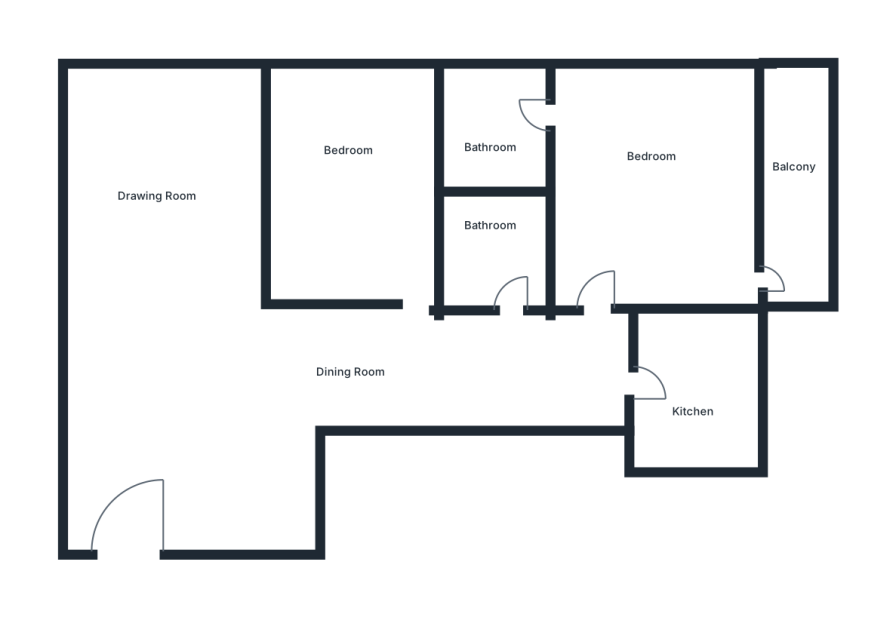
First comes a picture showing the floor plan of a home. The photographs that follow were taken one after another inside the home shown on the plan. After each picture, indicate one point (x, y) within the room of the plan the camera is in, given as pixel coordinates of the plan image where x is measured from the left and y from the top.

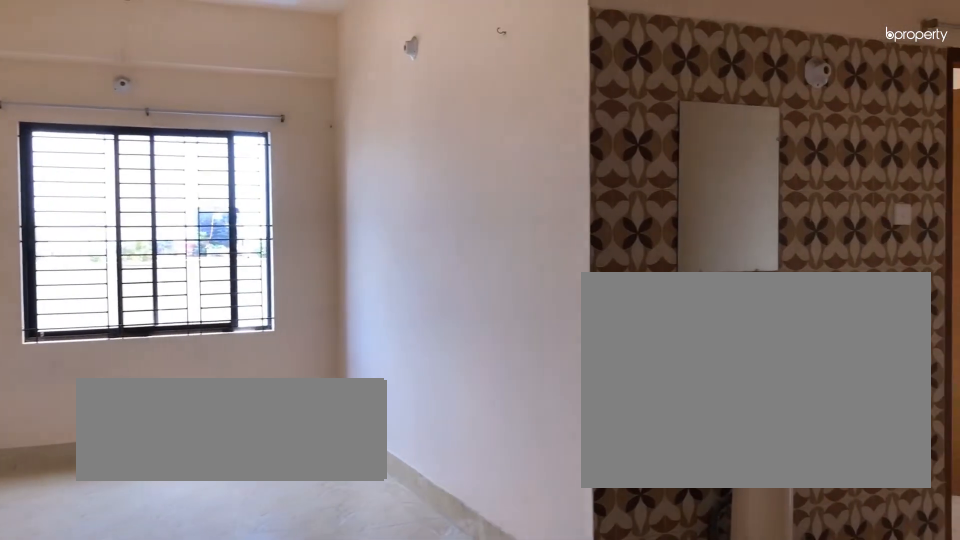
(198, 385)
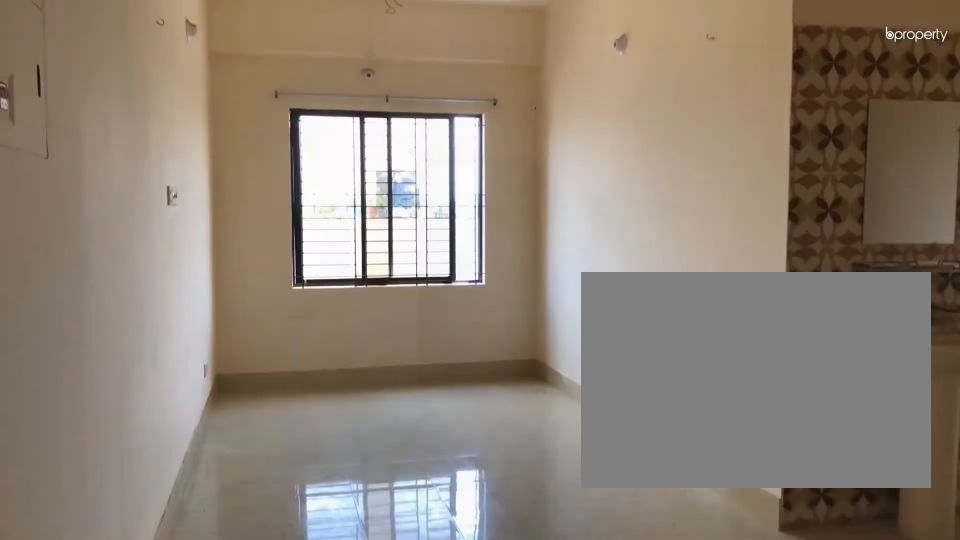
(198, 385)
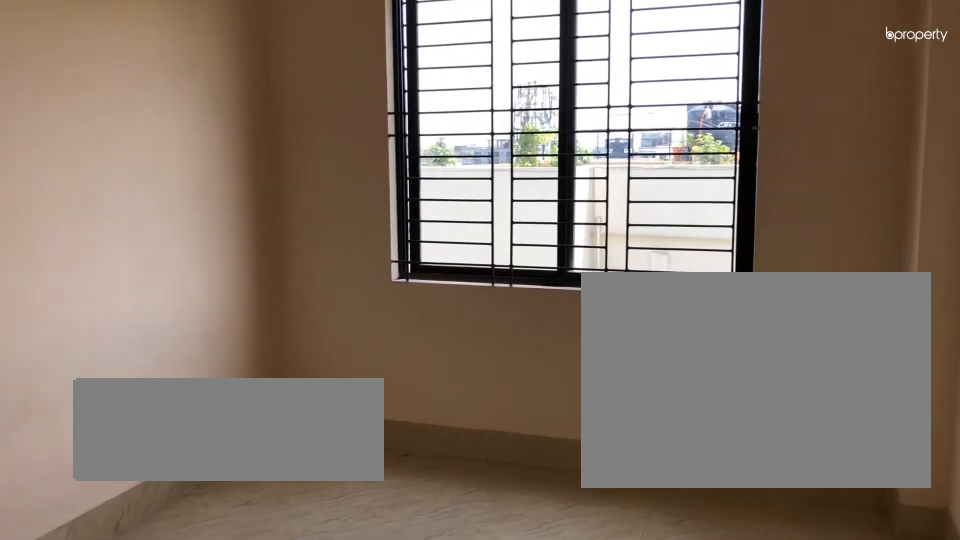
(361, 196)
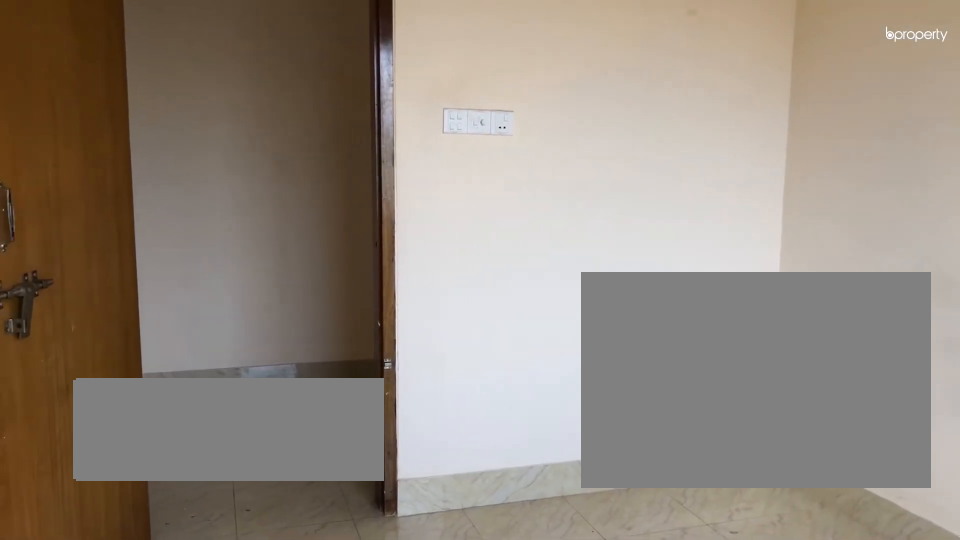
(361, 196)
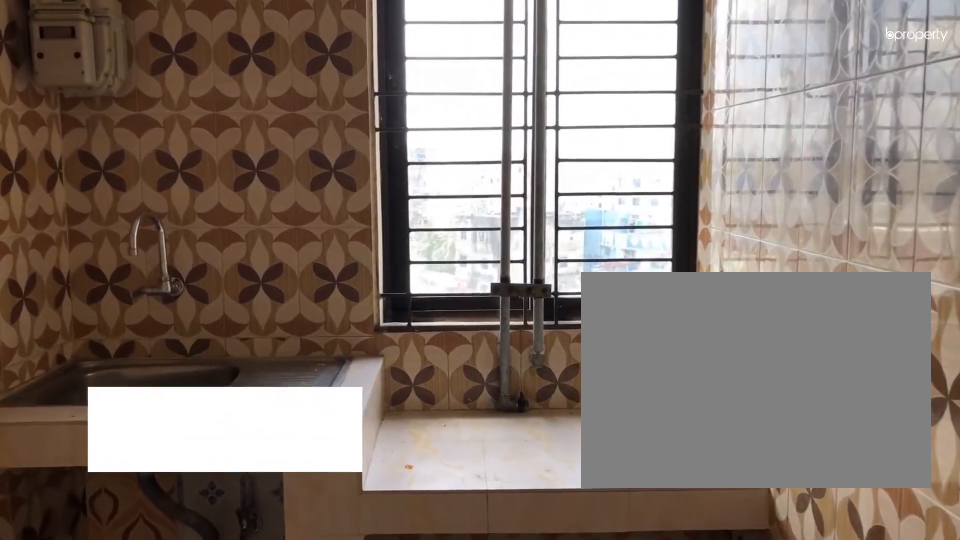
(694, 382)
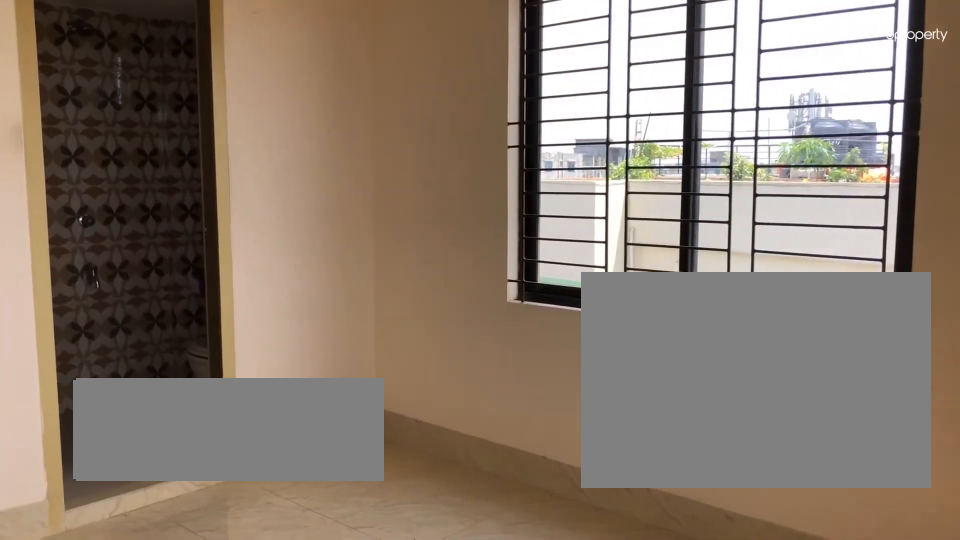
(654, 174)
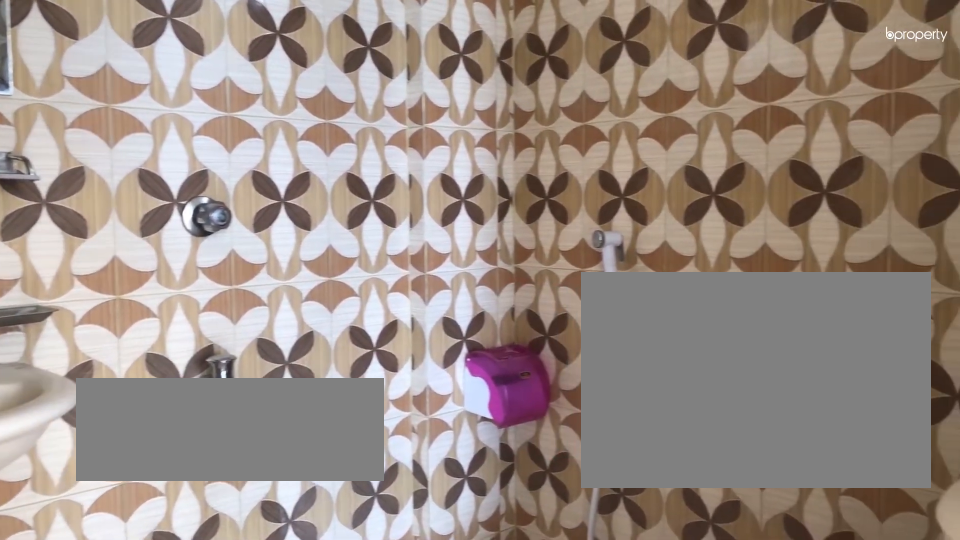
(496, 138)
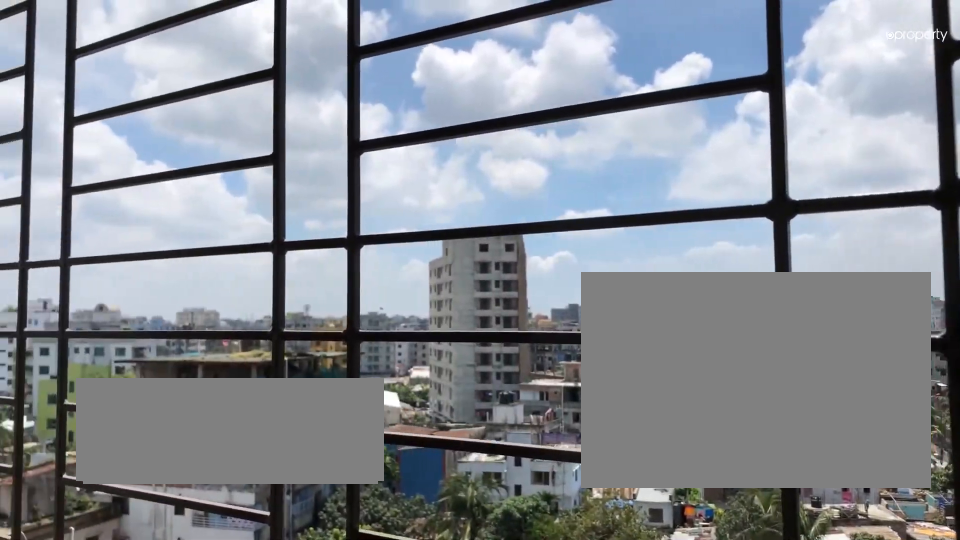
(796, 213)
